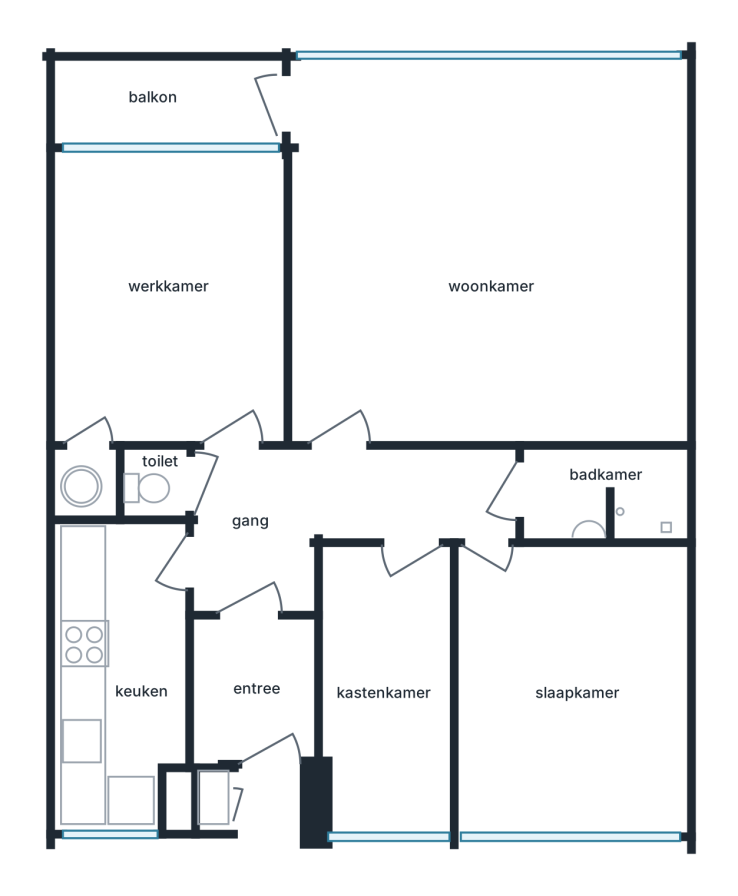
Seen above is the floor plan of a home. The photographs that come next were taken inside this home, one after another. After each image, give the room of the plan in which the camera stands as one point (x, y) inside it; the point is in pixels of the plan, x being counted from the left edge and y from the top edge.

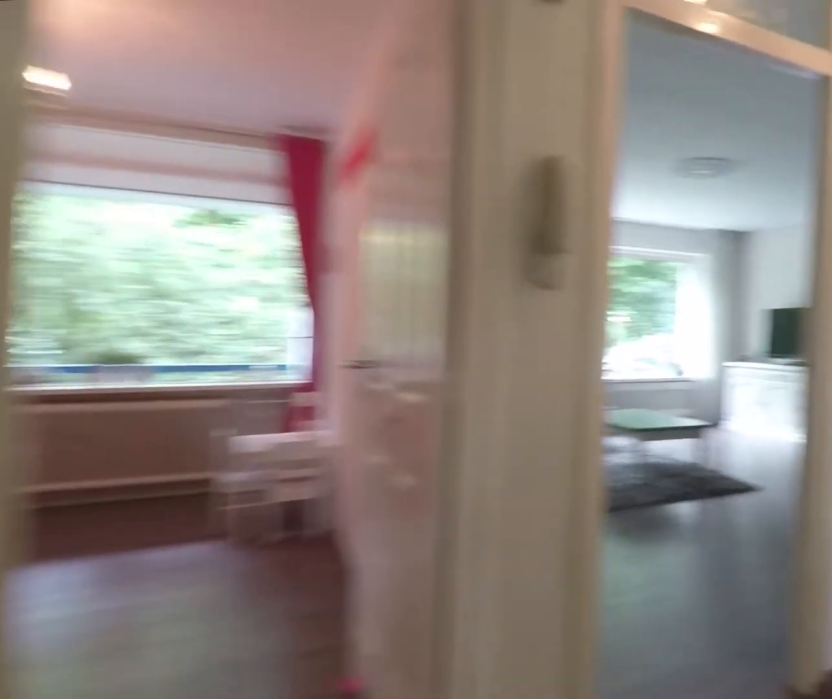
(332, 511)
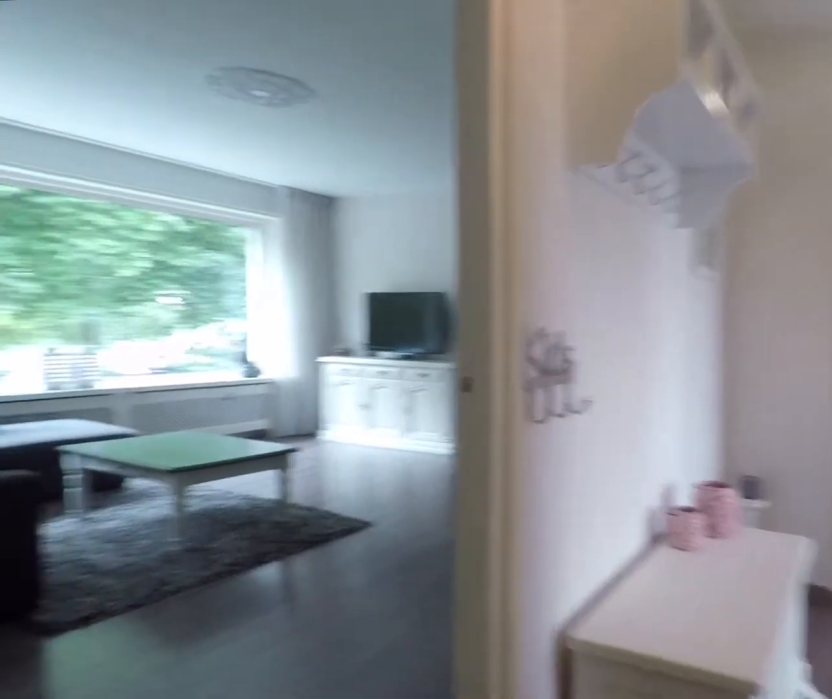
(332, 511)
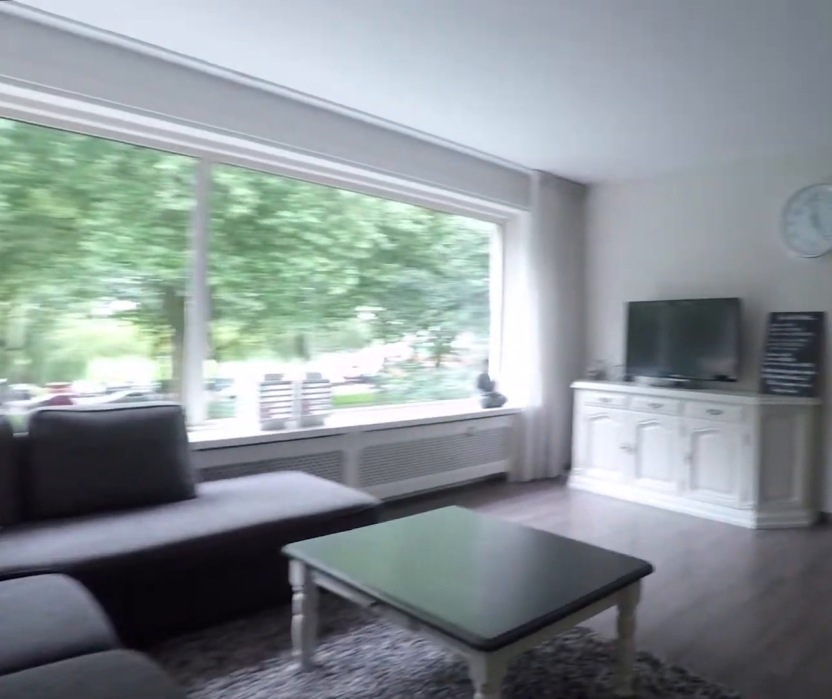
(488, 254)
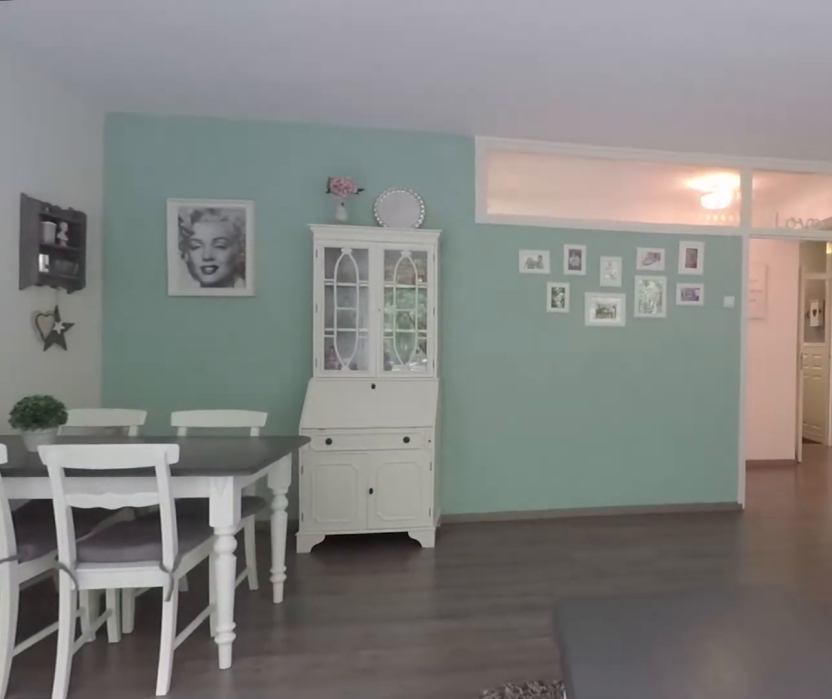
(488, 254)
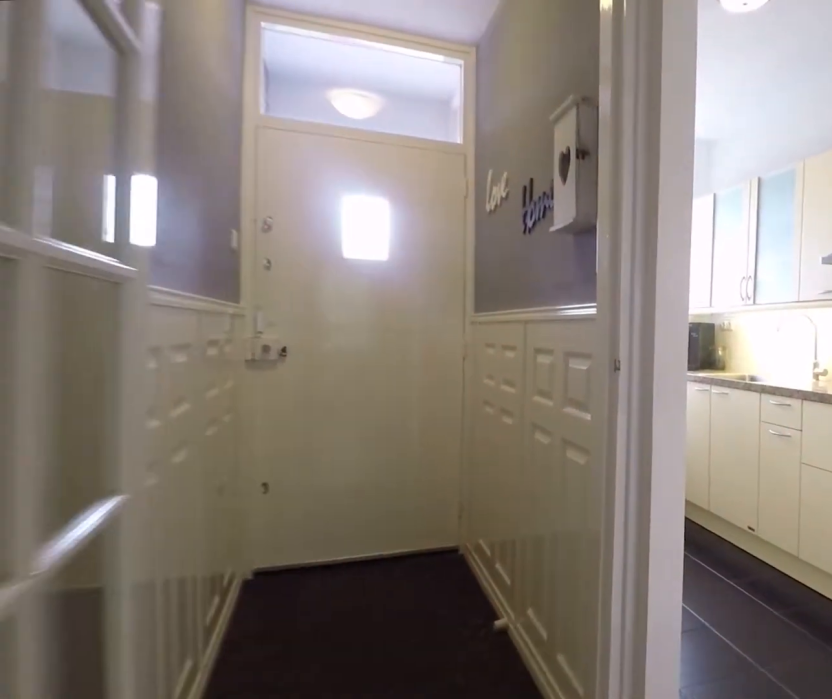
(332, 511)
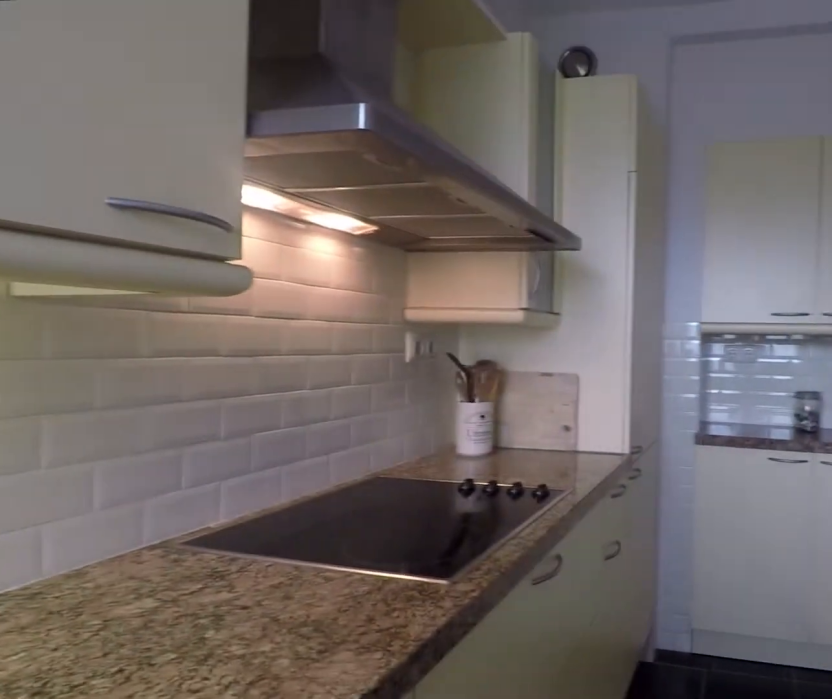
(120, 671)
